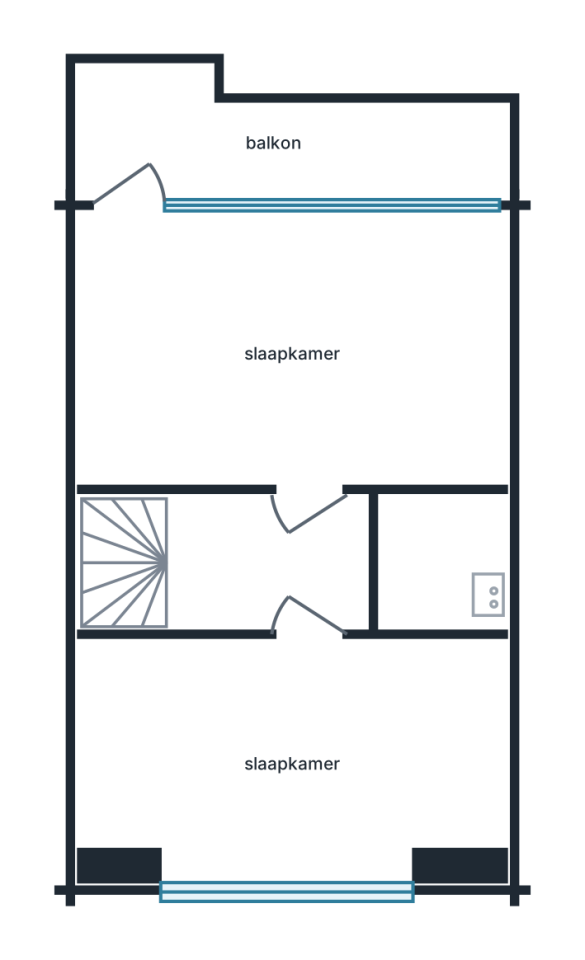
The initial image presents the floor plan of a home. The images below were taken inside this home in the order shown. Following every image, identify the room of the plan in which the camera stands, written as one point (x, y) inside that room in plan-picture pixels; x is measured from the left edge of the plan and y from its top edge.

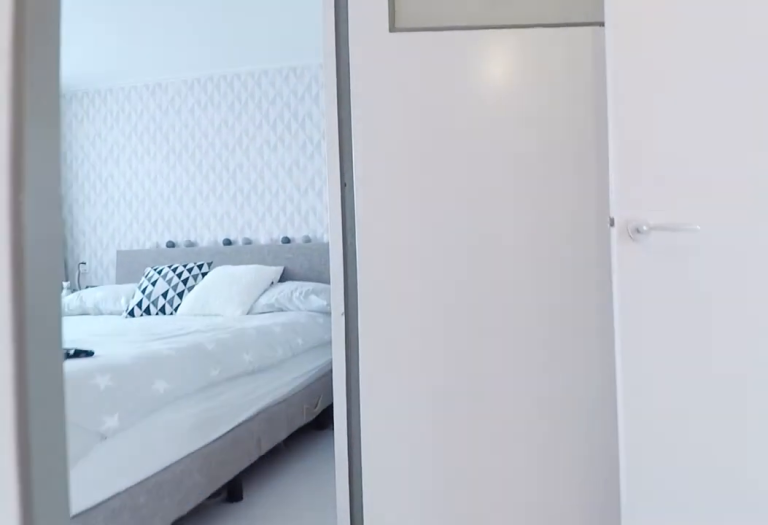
(268, 563)
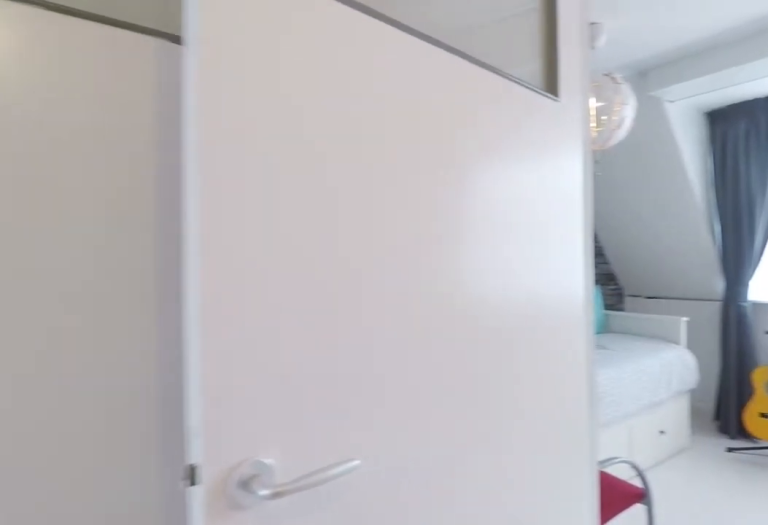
(268, 563)
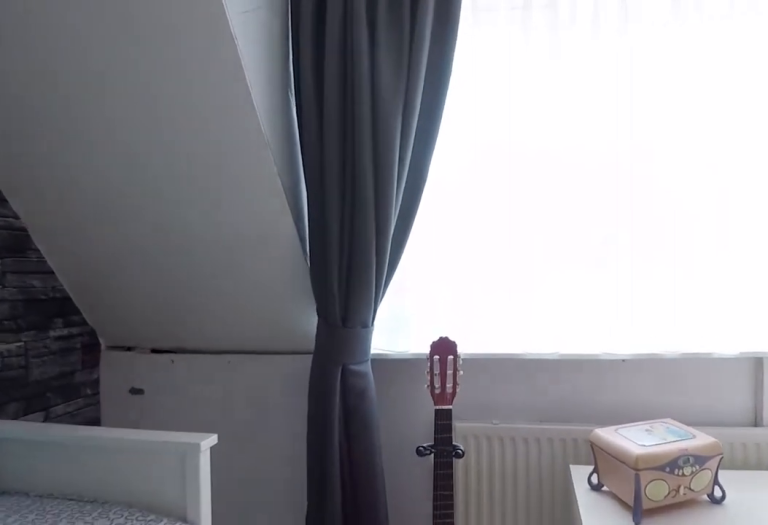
(292, 756)
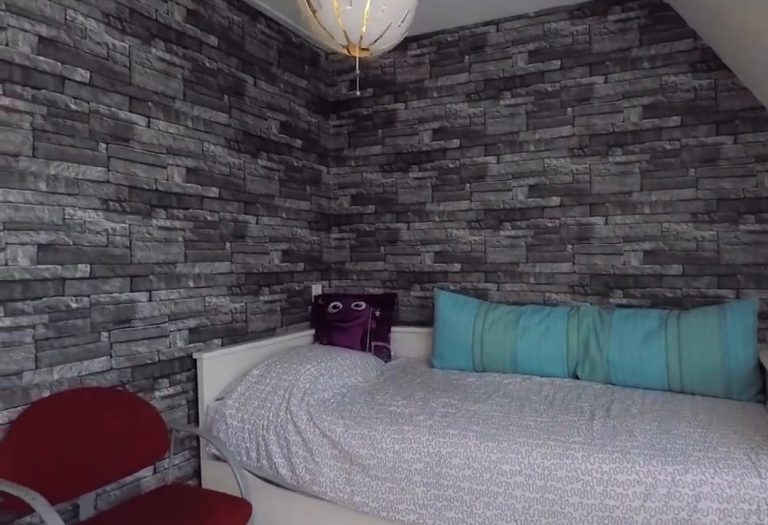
(292, 756)
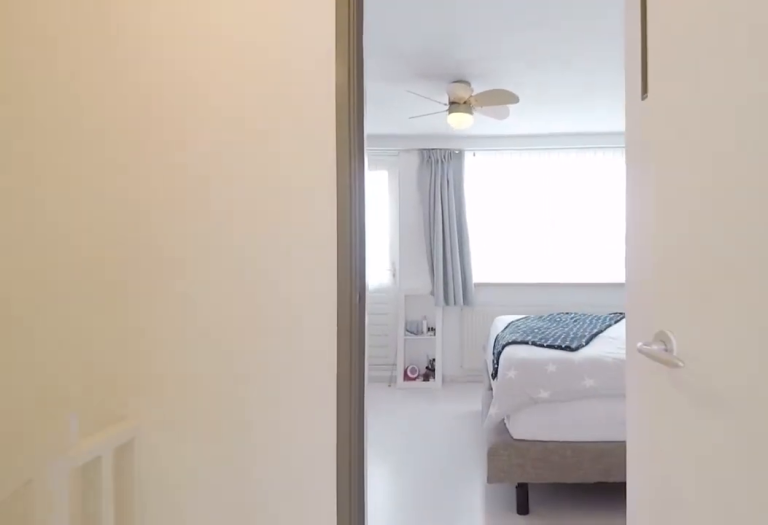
(266, 566)
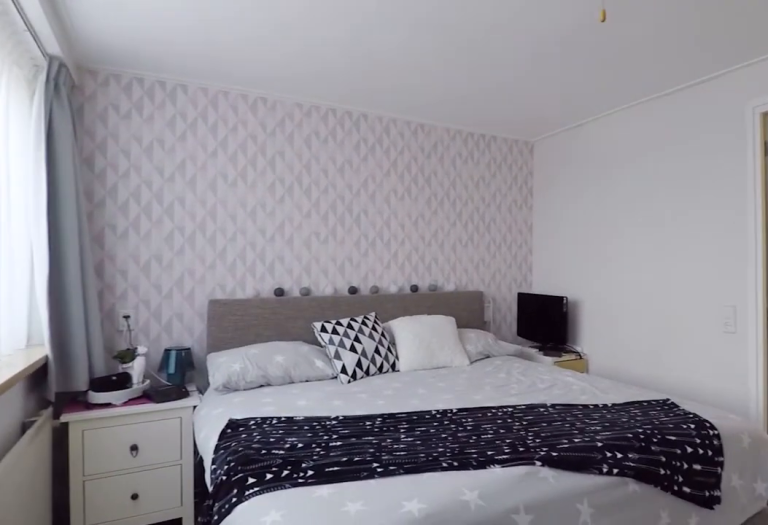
(292, 348)
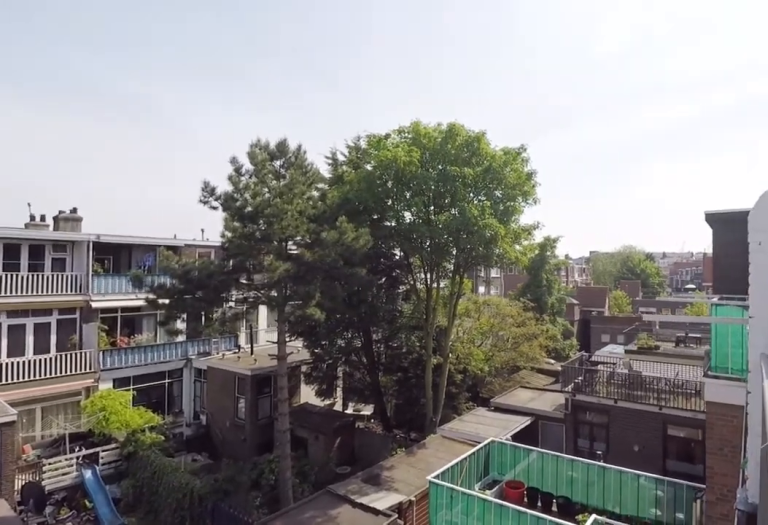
(272, 140)
